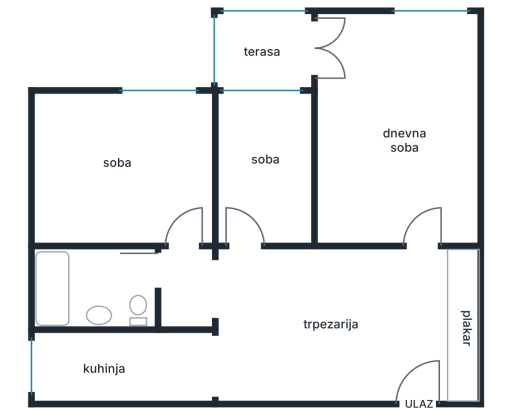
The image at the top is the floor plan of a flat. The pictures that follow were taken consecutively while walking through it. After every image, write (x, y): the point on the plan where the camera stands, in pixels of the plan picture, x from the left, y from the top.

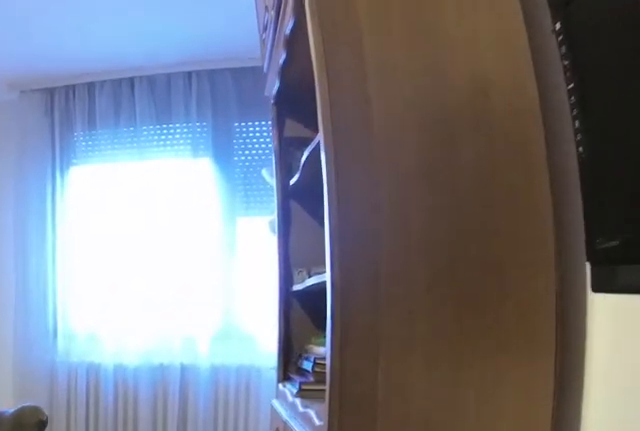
(417, 168)
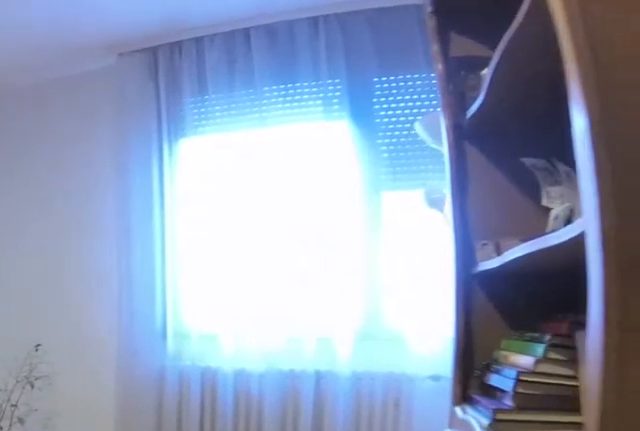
(417, 150)
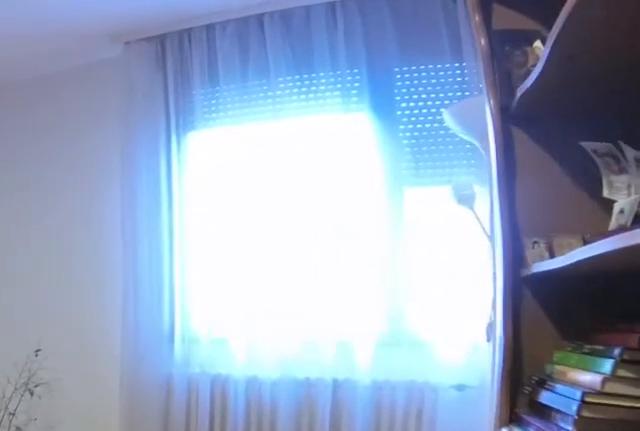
(417, 144)
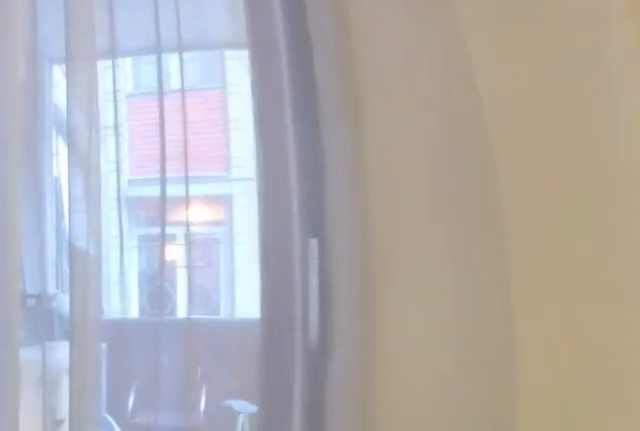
(385, 48)
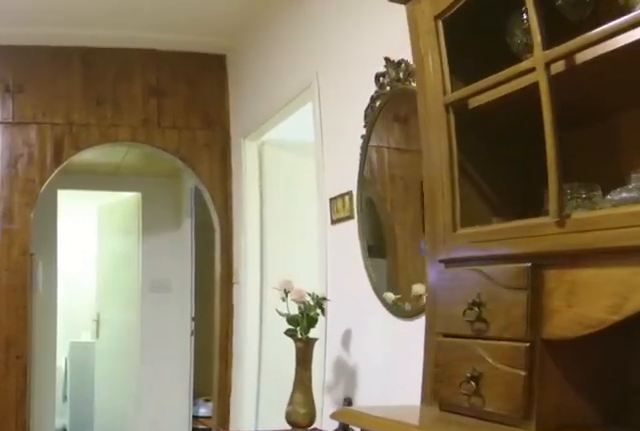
(367, 265)
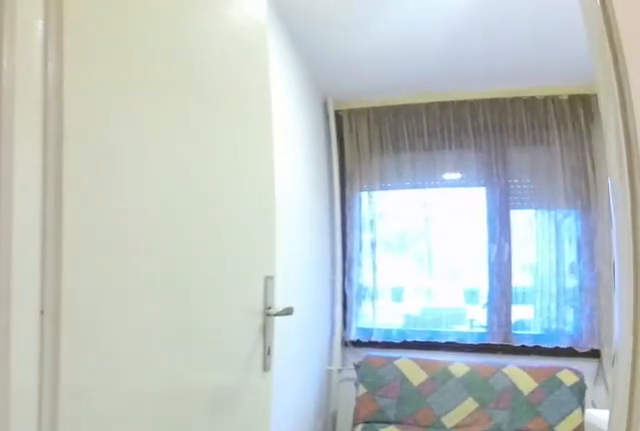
(268, 277)
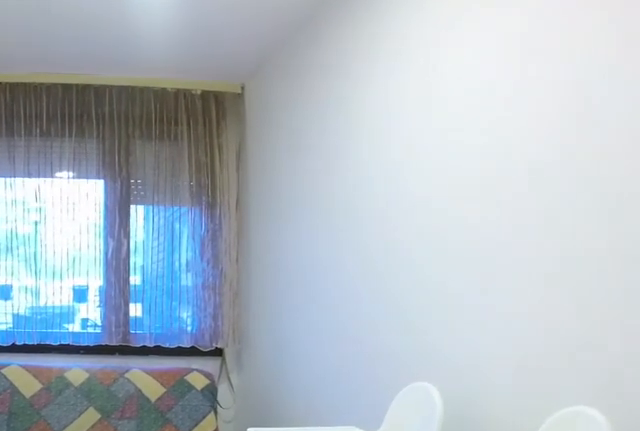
(243, 249)
